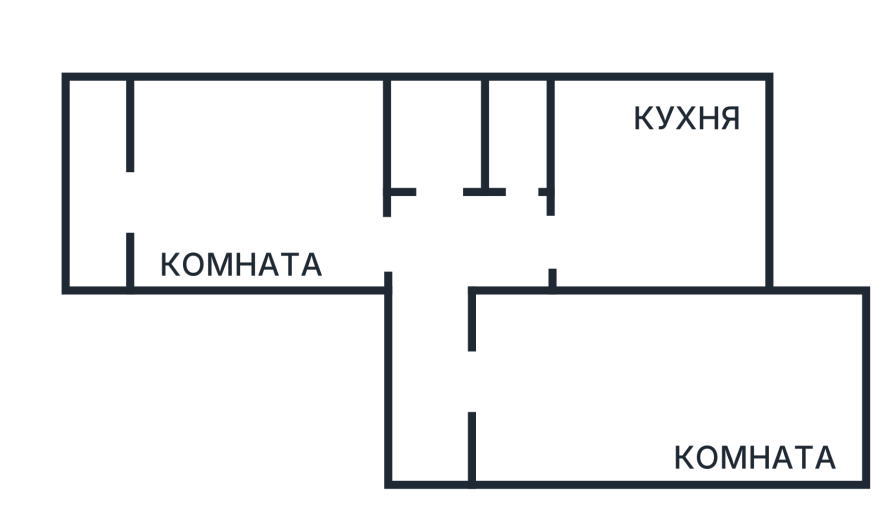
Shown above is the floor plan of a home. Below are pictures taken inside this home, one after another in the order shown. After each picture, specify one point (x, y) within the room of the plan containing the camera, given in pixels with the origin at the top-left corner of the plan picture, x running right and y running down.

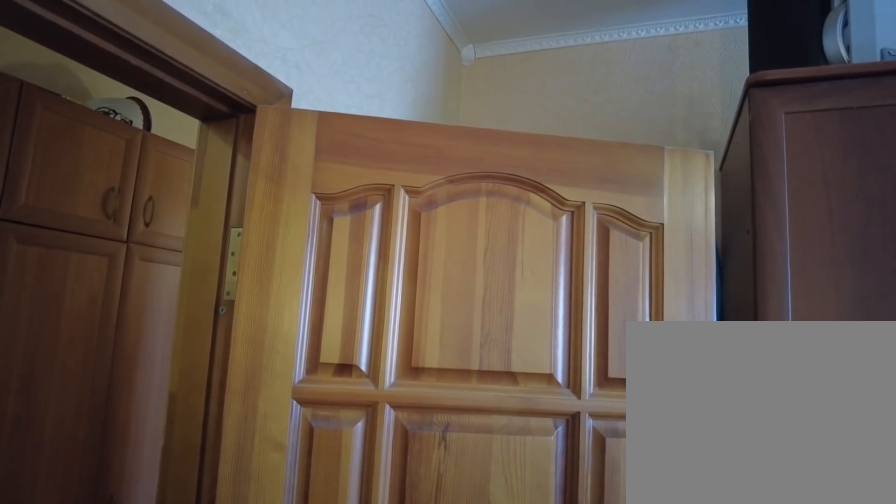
(478, 398)
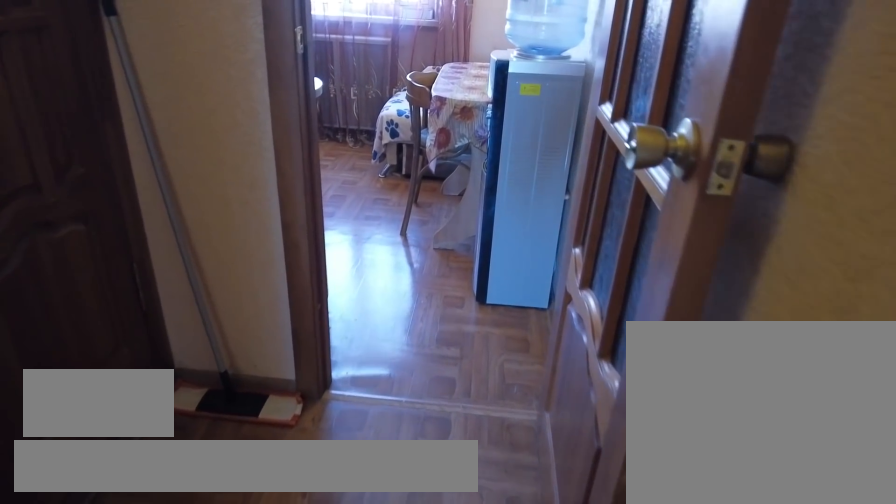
(440, 316)
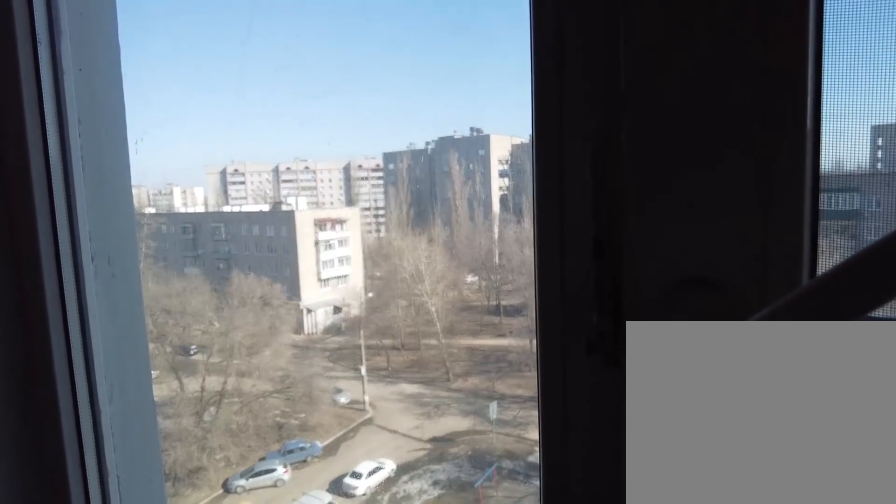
(603, 246)
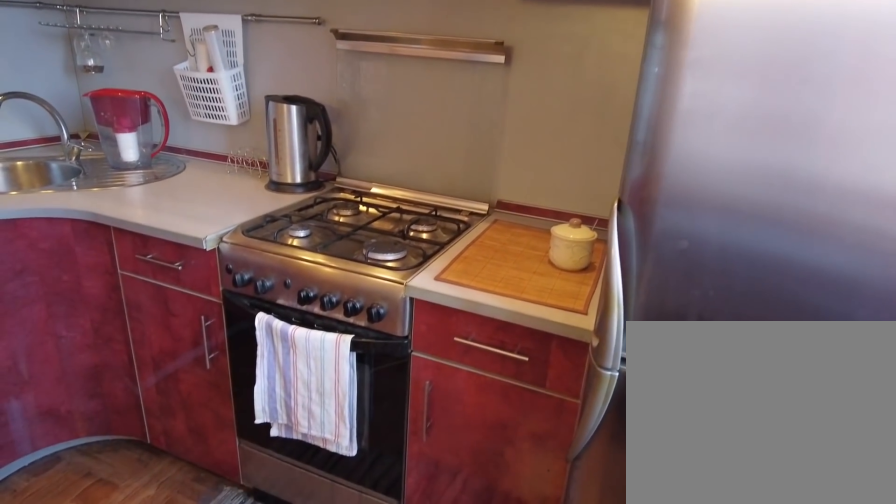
(604, 246)
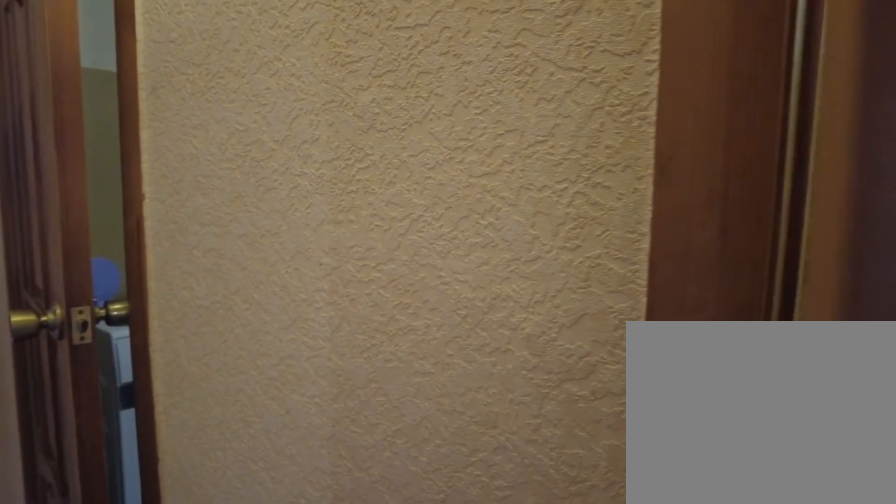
(521, 243)
